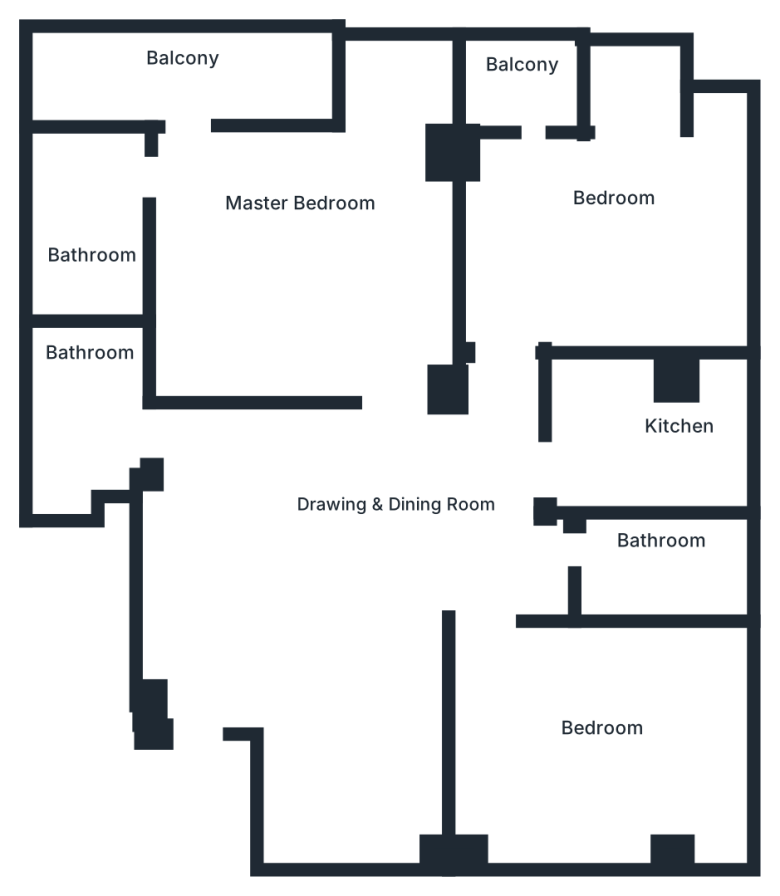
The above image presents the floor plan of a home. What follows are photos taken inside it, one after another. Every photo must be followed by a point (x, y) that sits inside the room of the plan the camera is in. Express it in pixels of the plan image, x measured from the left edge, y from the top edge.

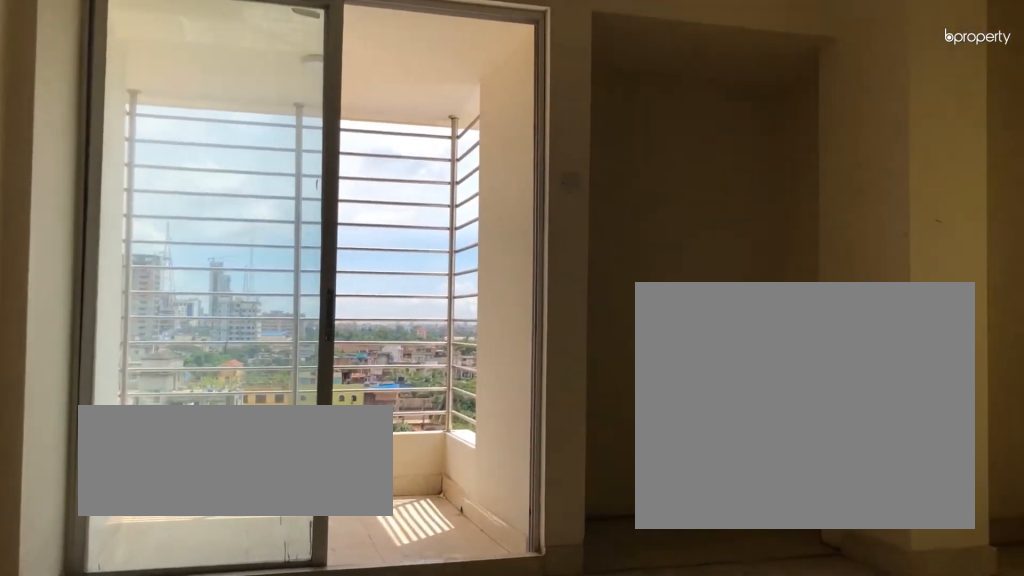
(626, 225)
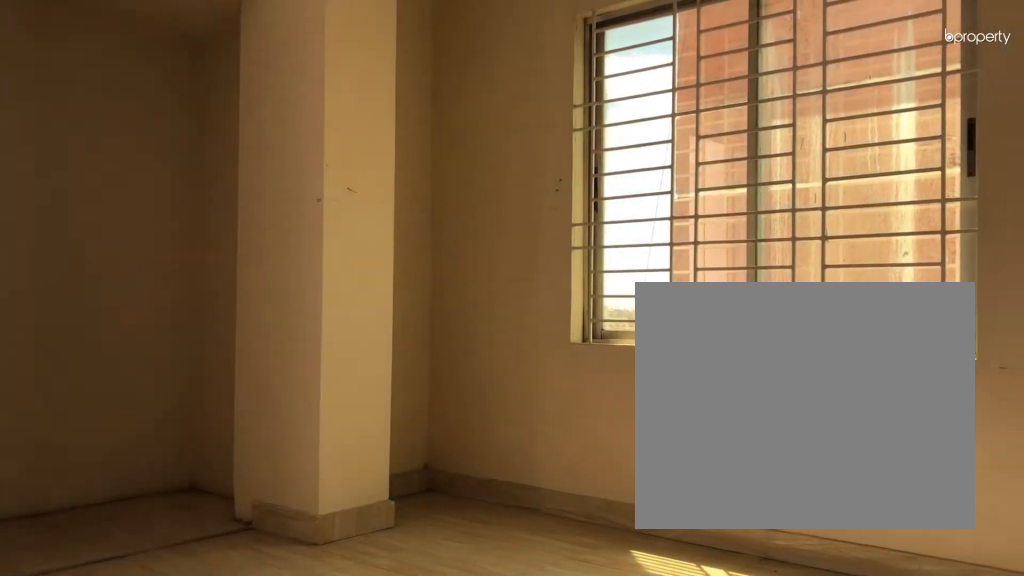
(626, 225)
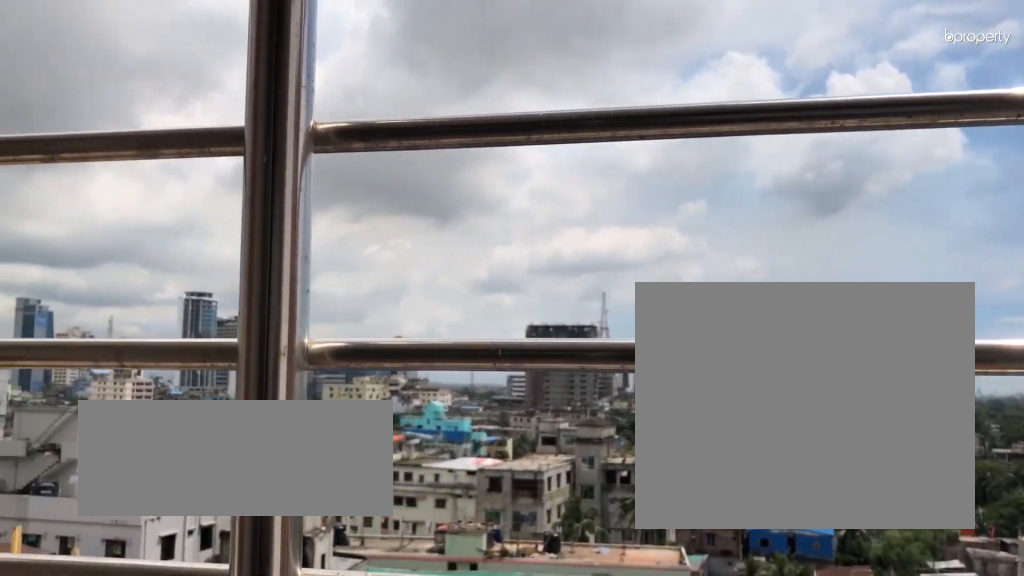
(529, 82)
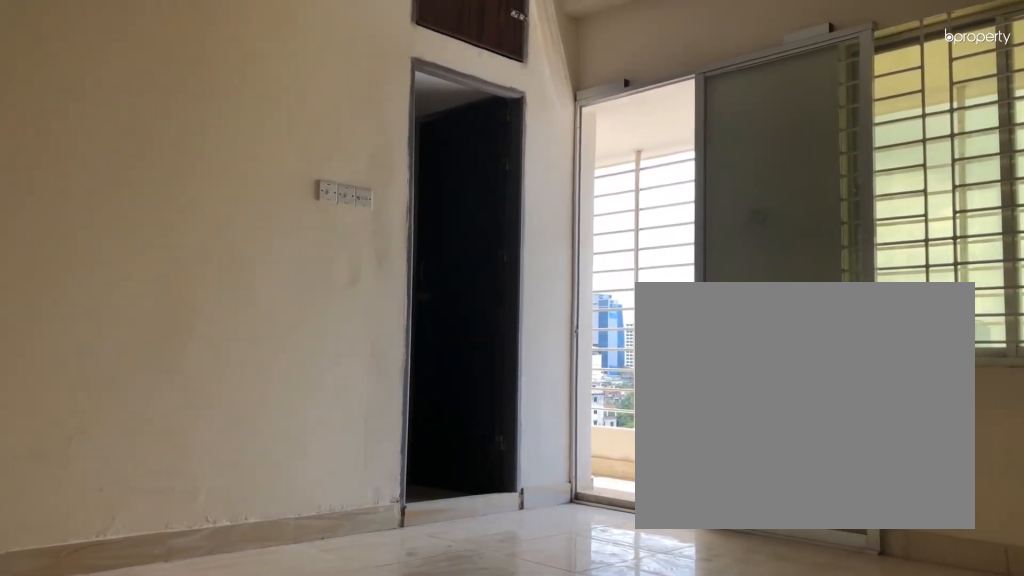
(310, 245)
